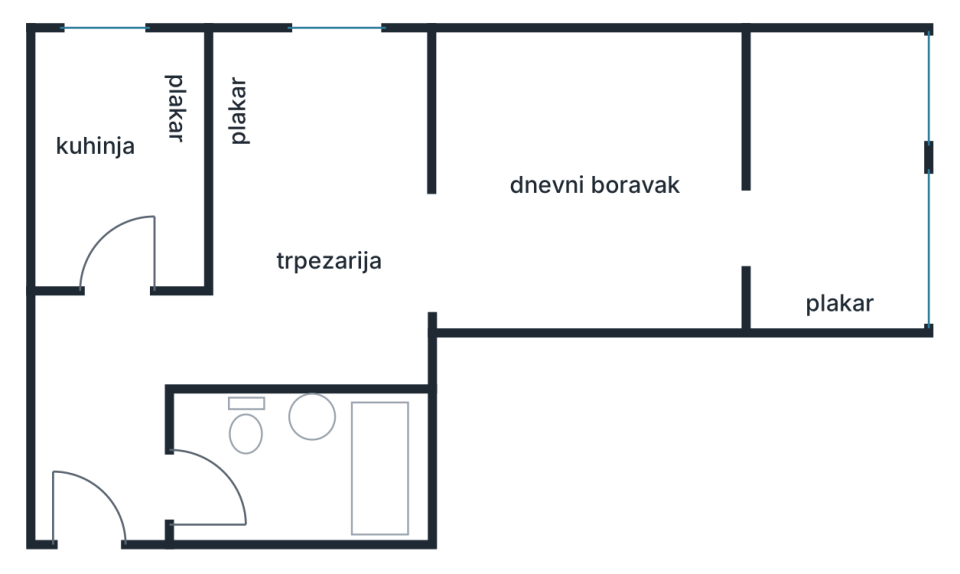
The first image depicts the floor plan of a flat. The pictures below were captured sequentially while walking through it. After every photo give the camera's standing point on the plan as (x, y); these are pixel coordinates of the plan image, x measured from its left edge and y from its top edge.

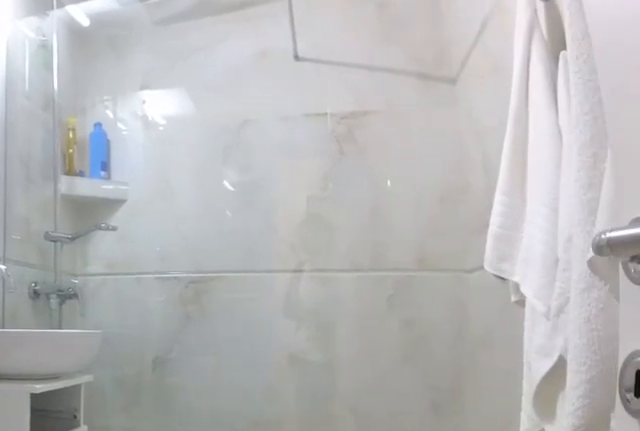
(178, 498)
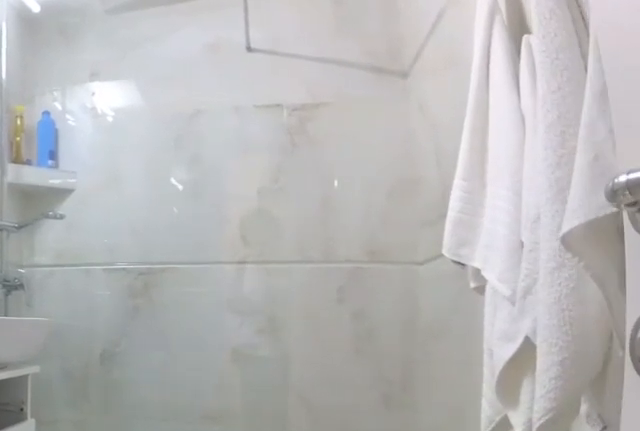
(184, 498)
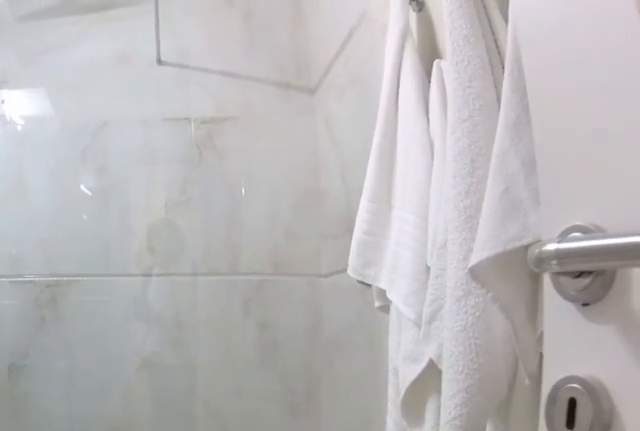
(187, 498)
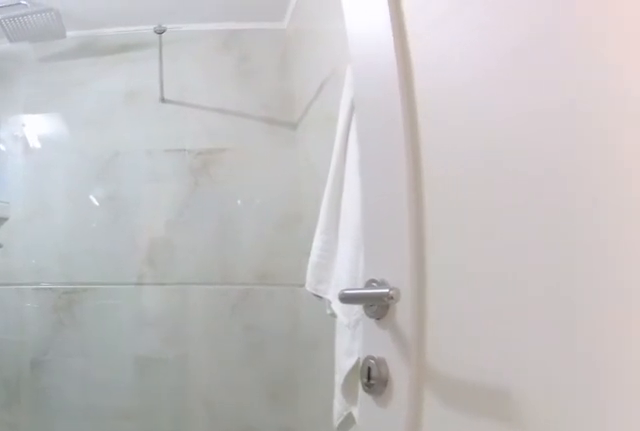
(155, 498)
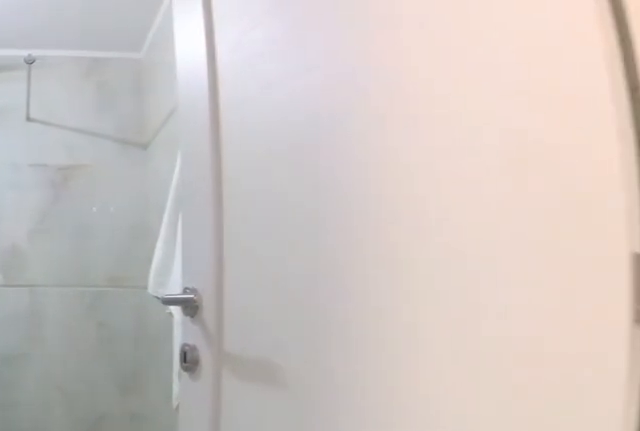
(140, 496)
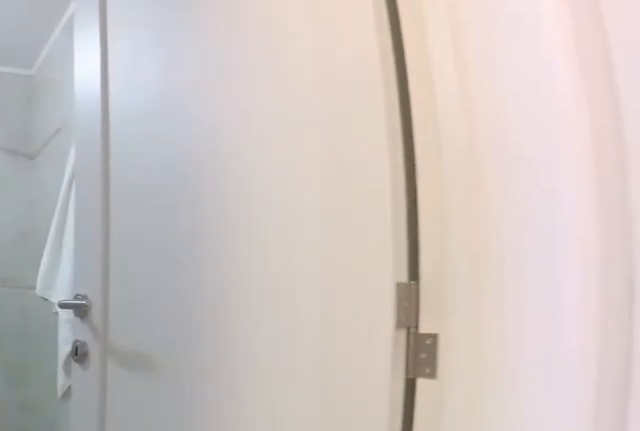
(127, 485)
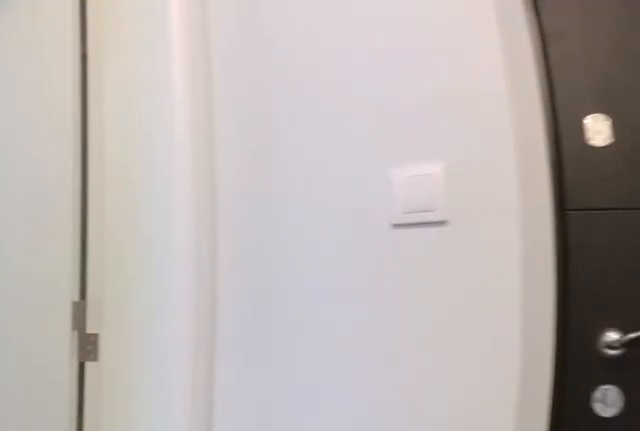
(117, 466)
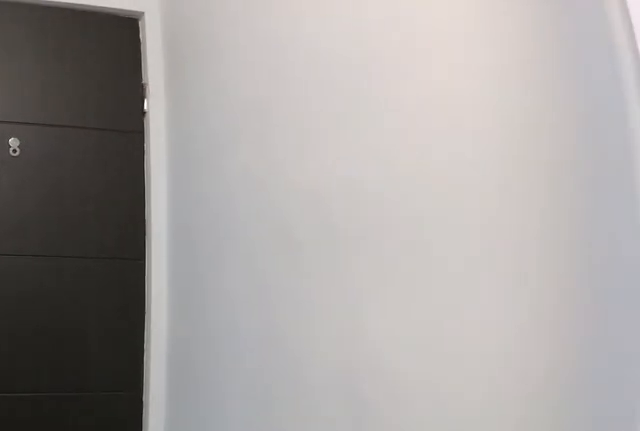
(110, 439)
